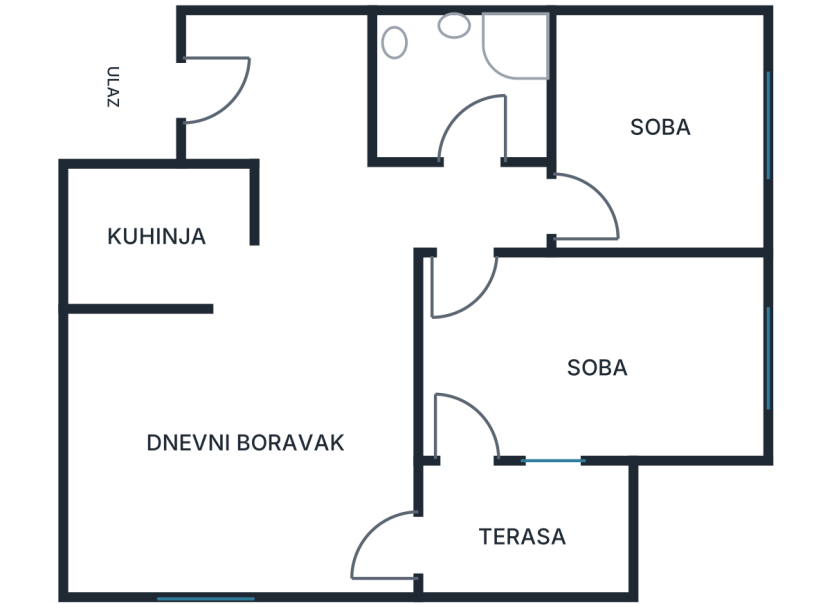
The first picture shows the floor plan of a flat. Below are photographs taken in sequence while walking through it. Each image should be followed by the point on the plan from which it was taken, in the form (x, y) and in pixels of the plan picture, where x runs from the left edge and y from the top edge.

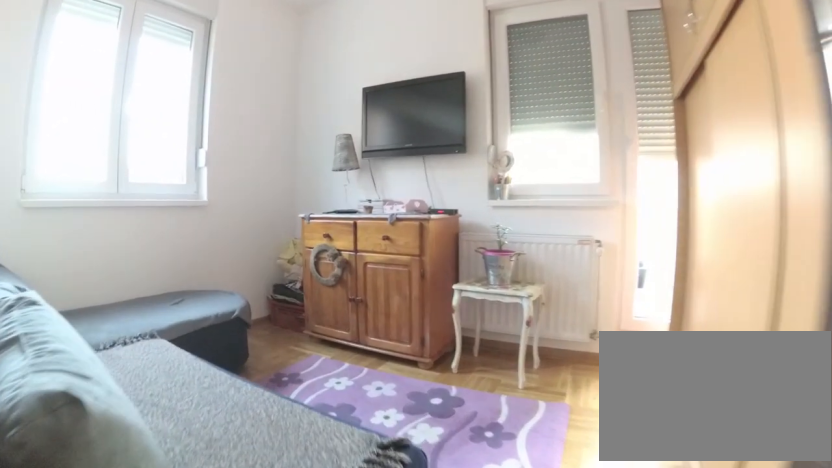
(452, 256)
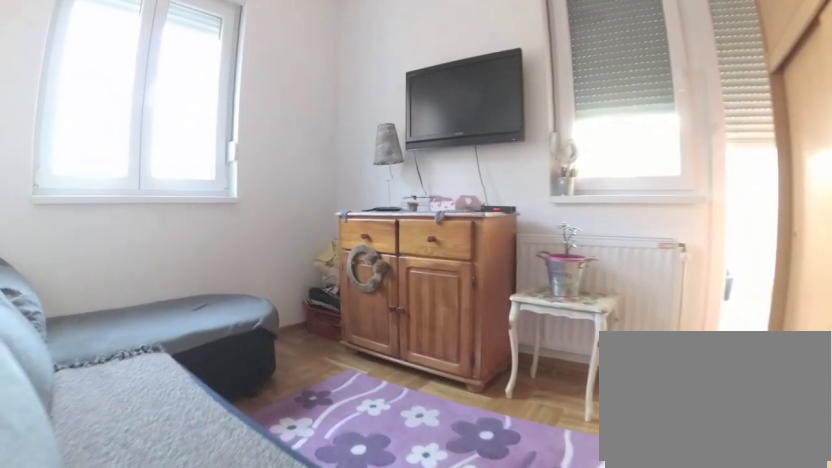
(455, 279)
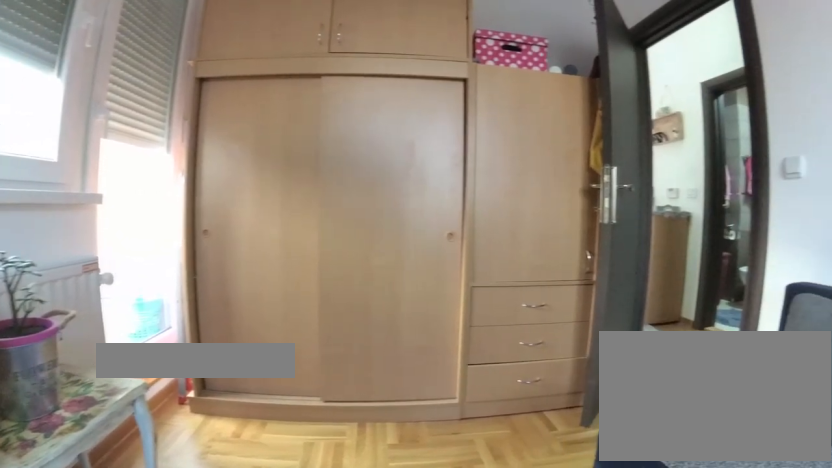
(642, 385)
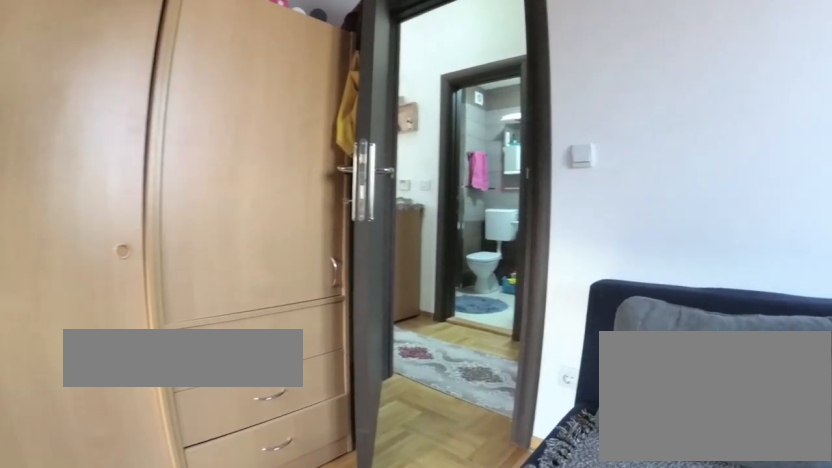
(579, 346)
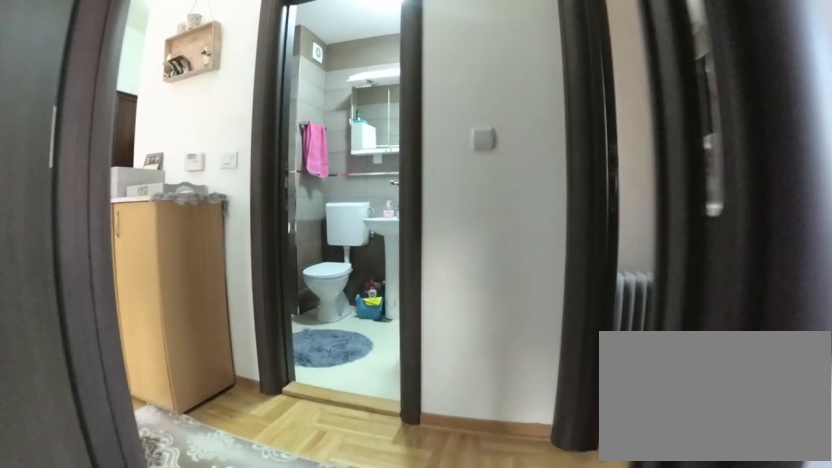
(491, 310)
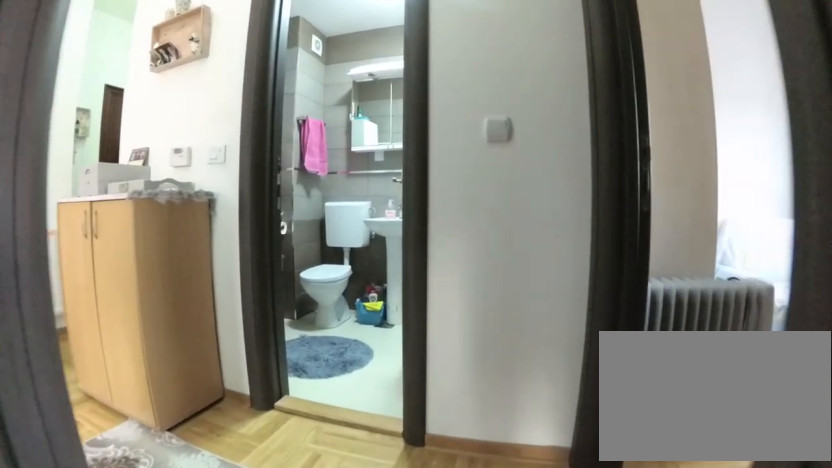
(484, 306)
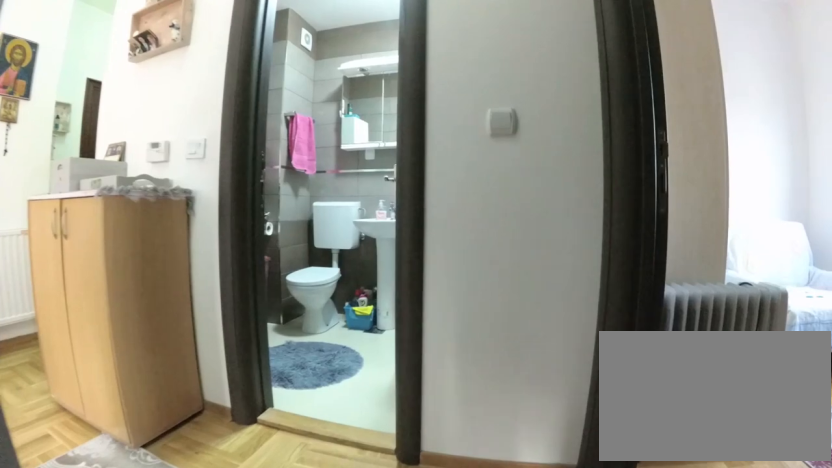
(482, 297)
